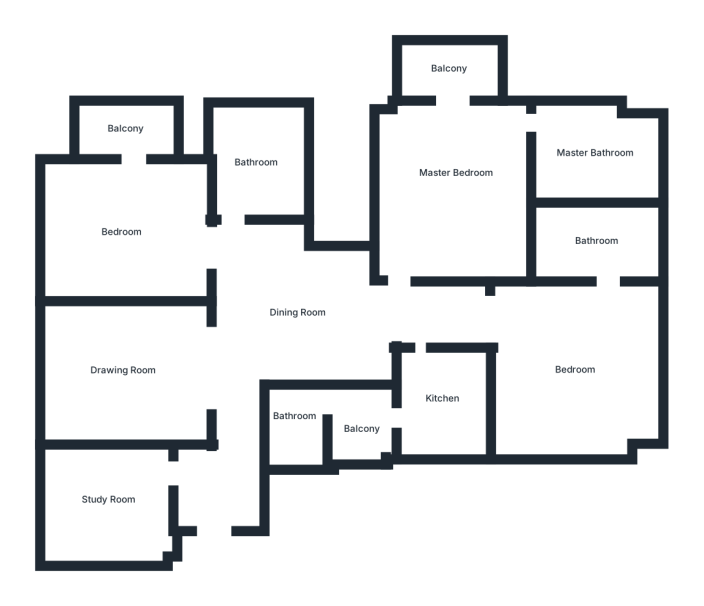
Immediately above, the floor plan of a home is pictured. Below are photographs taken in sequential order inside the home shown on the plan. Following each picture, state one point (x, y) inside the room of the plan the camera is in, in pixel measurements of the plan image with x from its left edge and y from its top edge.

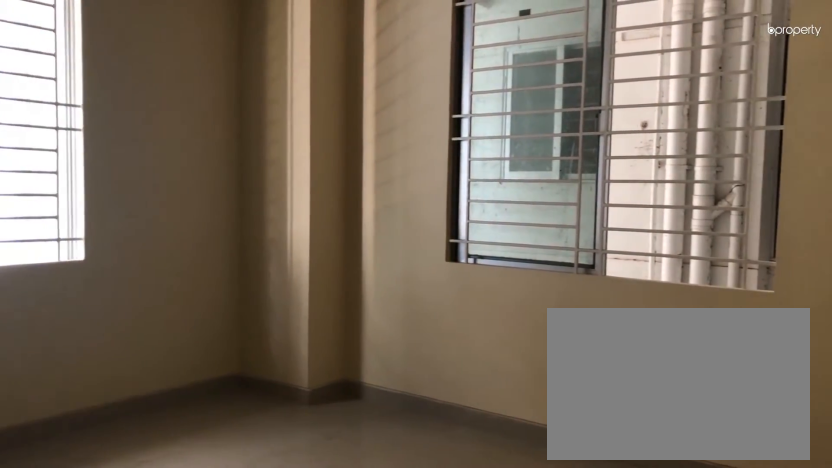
(574, 368)
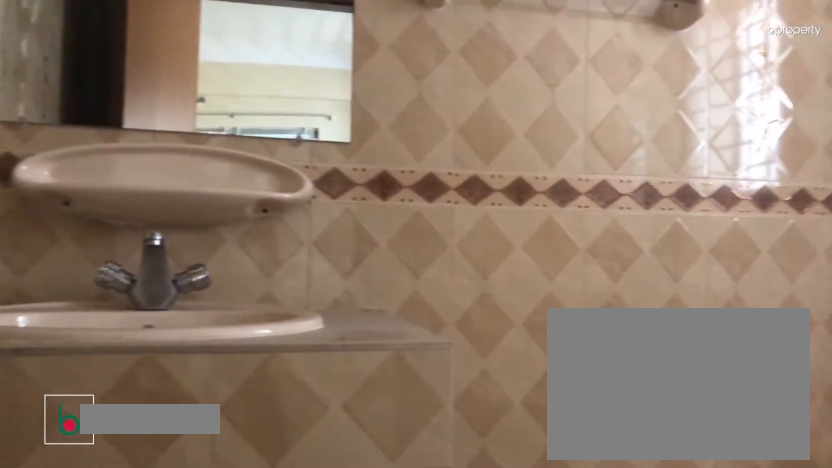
(596, 240)
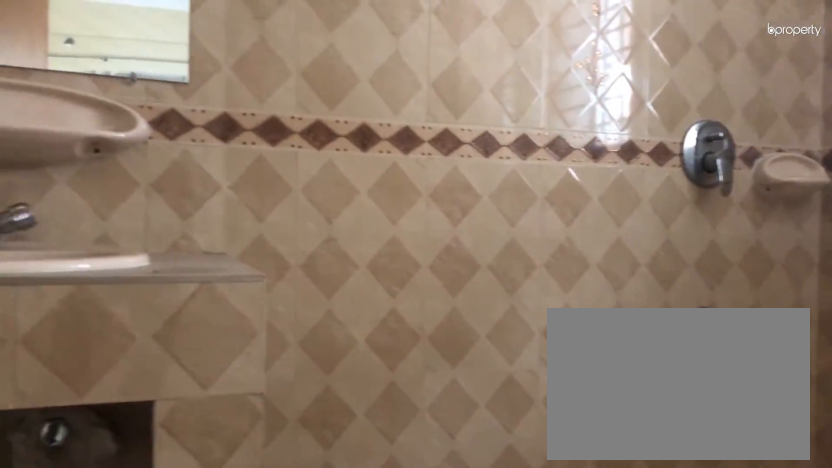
(596, 240)
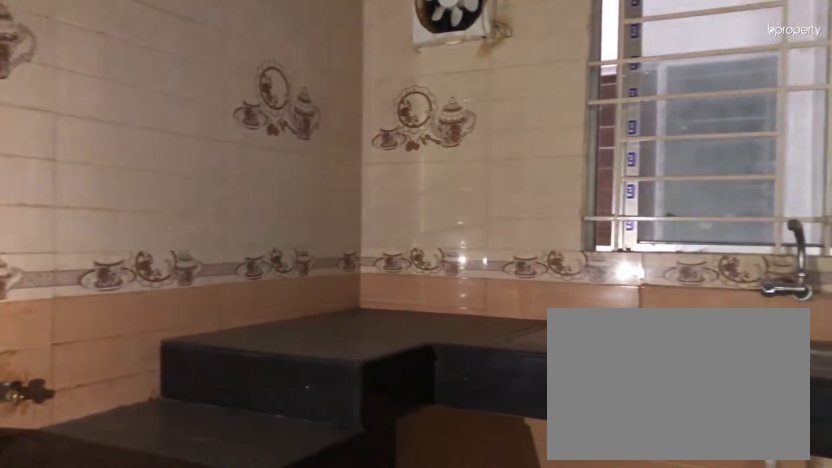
(444, 401)
